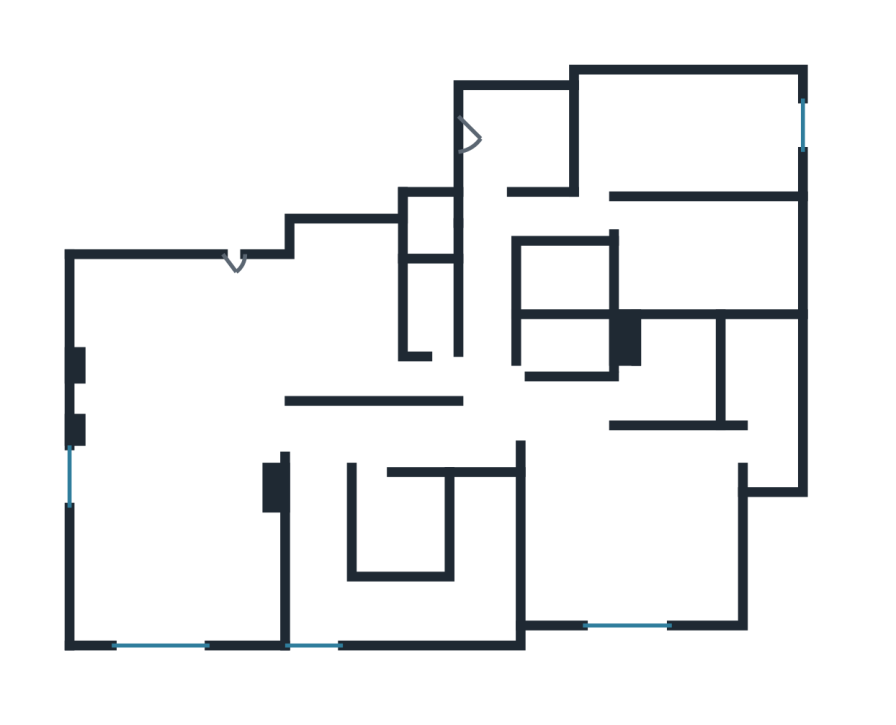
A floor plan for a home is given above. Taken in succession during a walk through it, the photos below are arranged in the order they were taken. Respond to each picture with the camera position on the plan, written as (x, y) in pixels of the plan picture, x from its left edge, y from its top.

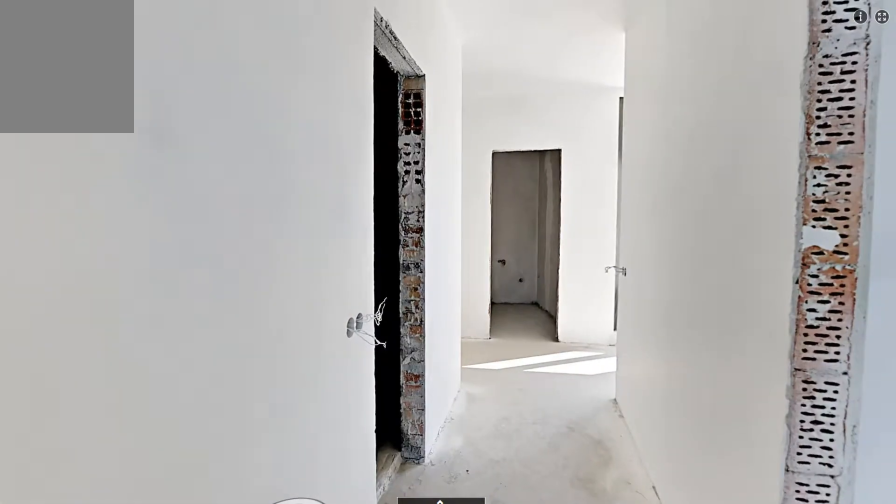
(568, 228)
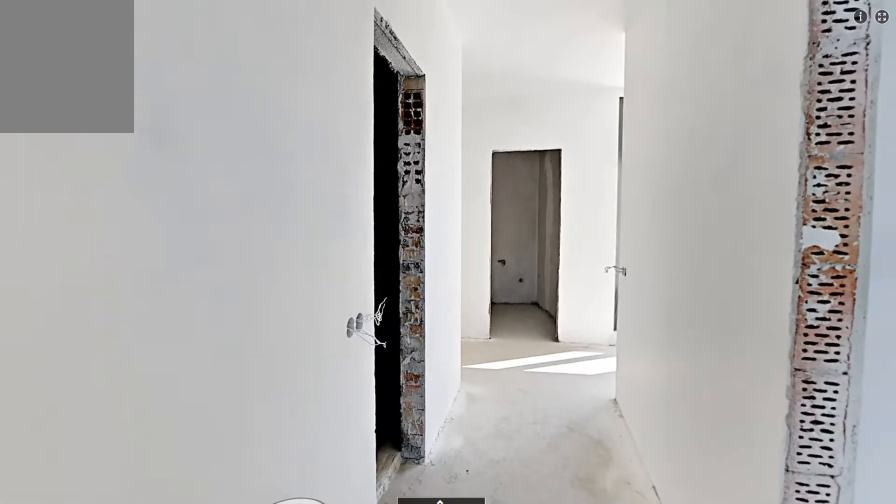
(569, 228)
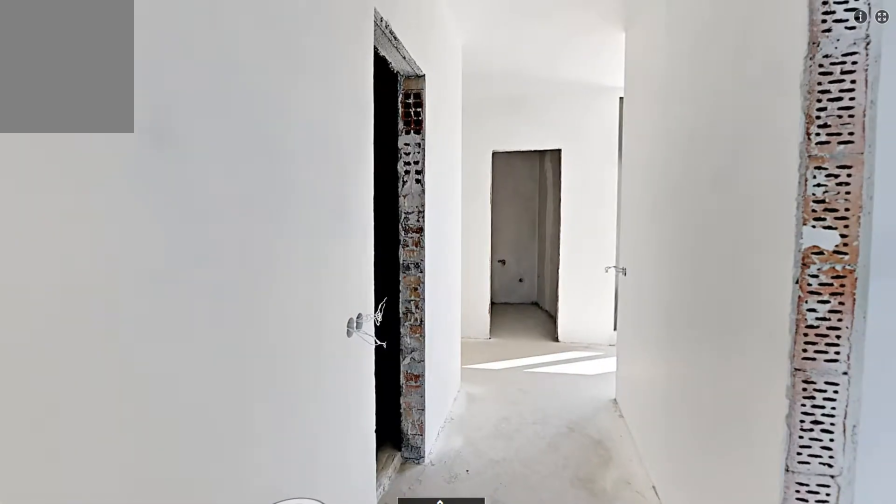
(567, 228)
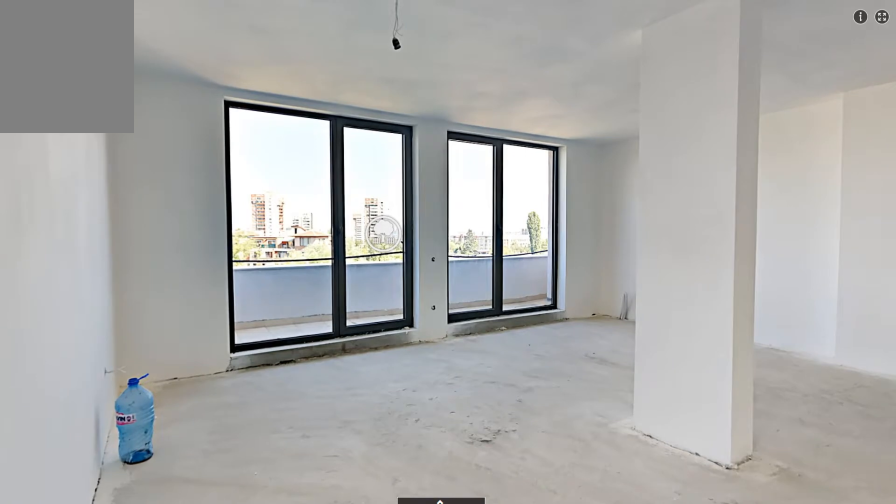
(695, 511)
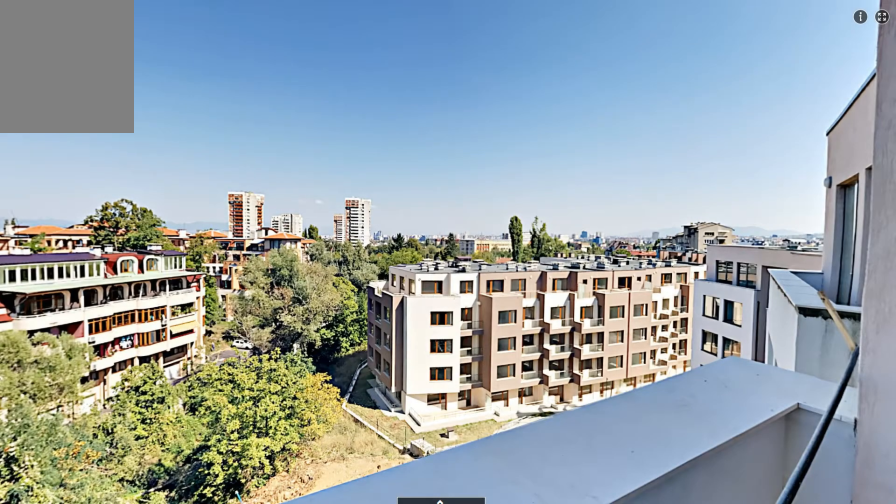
(588, 653)
